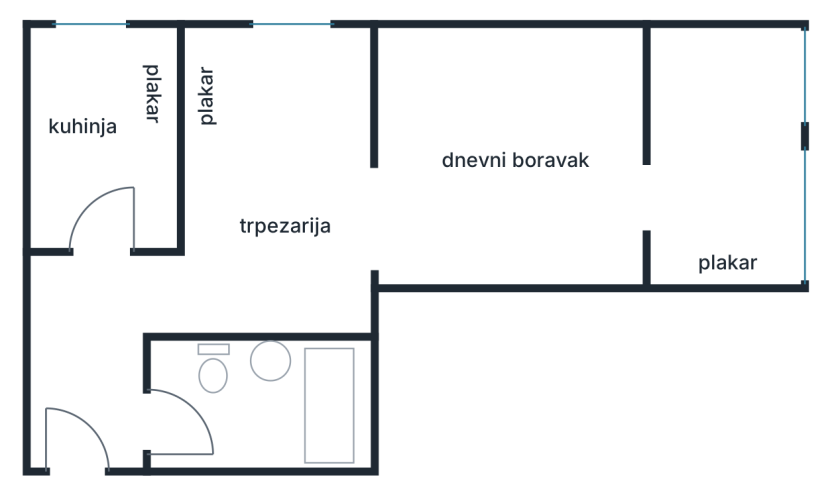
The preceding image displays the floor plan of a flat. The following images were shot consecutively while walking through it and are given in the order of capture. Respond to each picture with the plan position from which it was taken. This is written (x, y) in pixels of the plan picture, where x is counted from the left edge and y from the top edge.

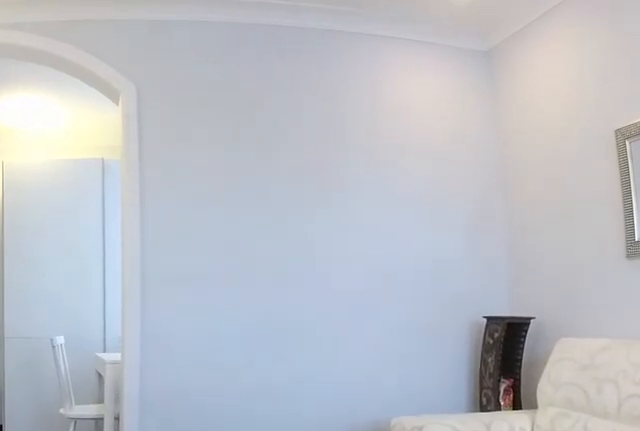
(632, 196)
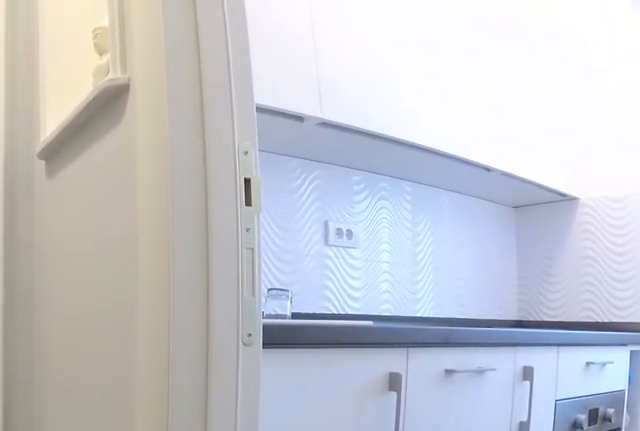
(115, 295)
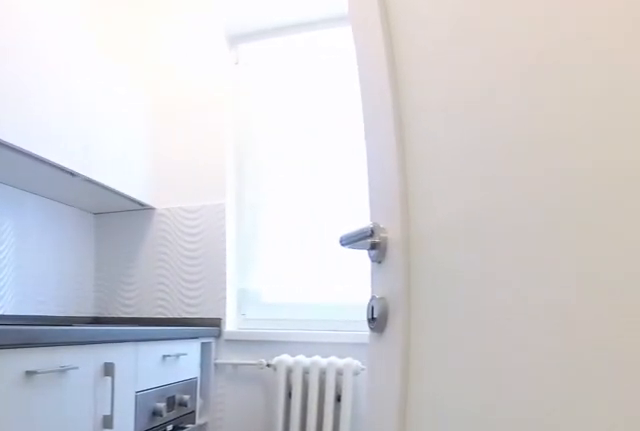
(107, 292)
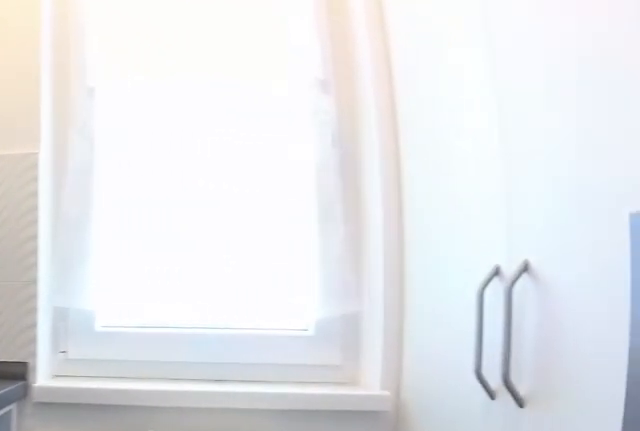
(104, 152)
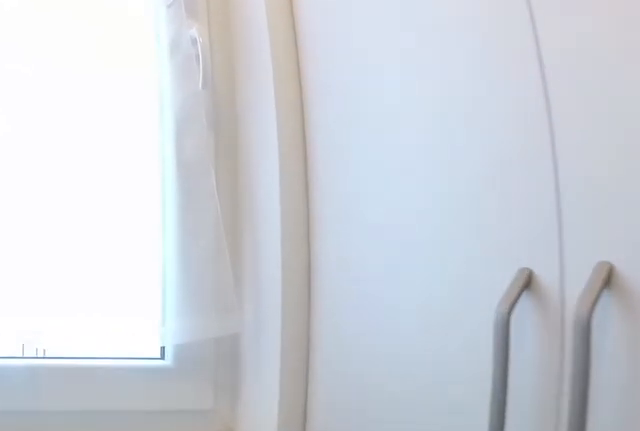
(104, 119)
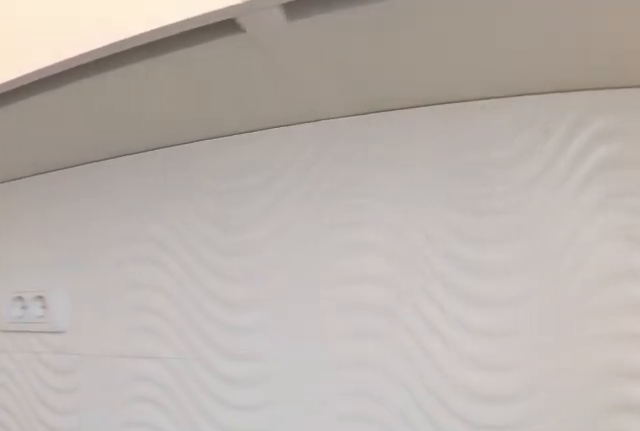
(121, 46)
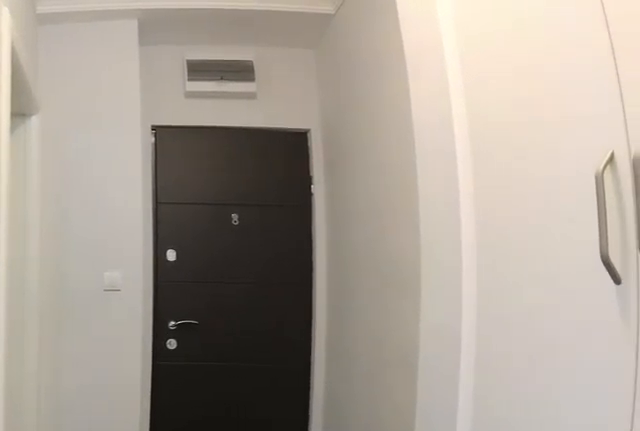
(104, 228)
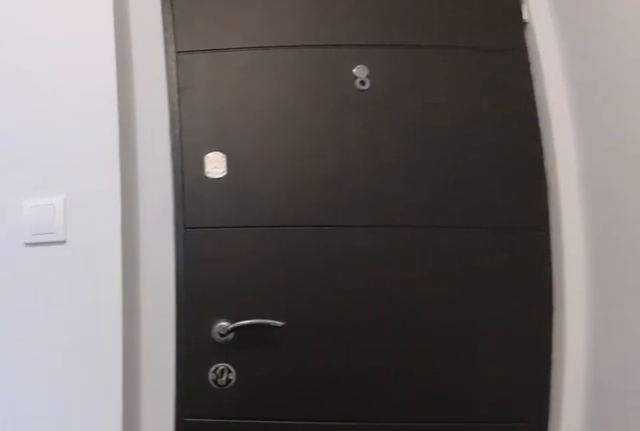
(102, 411)
